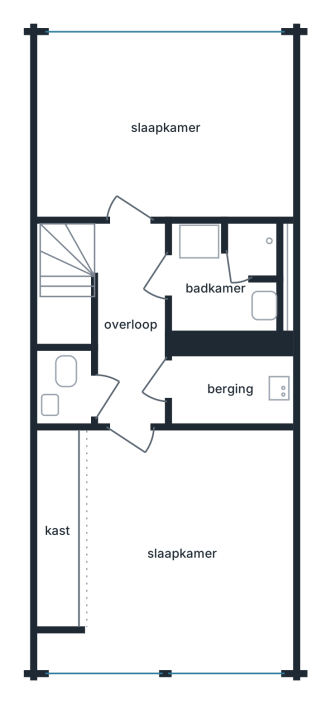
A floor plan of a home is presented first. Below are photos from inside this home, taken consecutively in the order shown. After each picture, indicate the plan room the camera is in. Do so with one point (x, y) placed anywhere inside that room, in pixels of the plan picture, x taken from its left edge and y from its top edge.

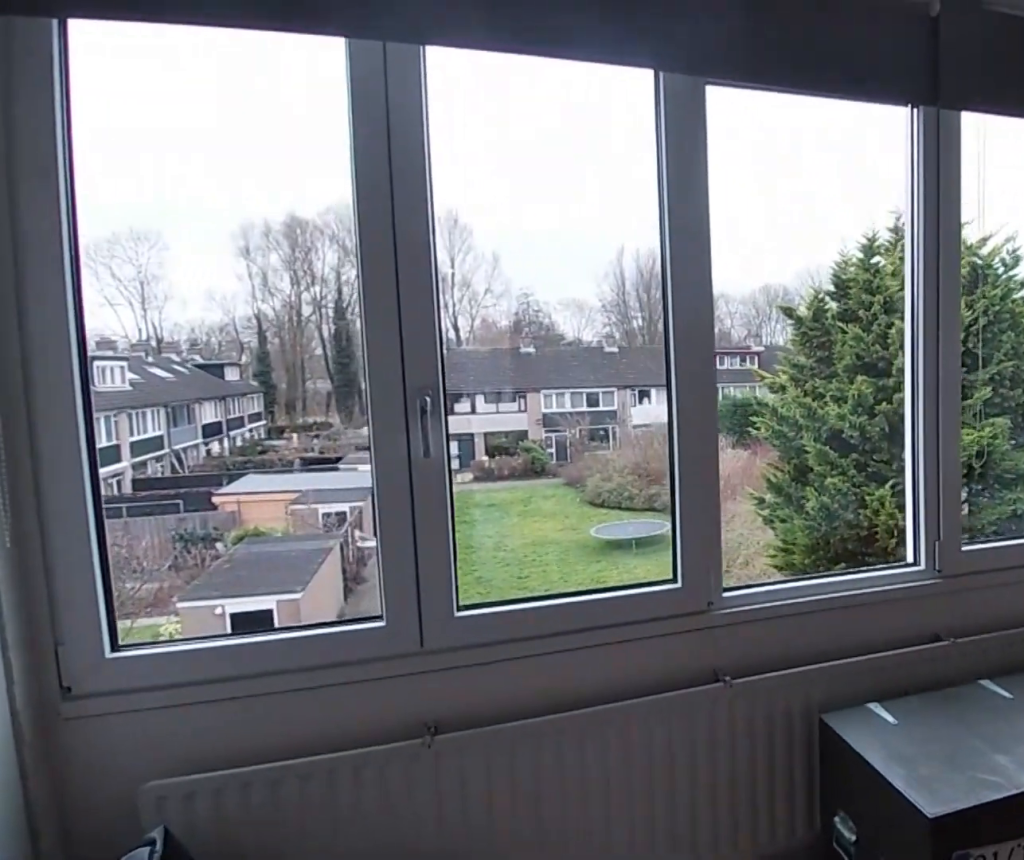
(165, 126)
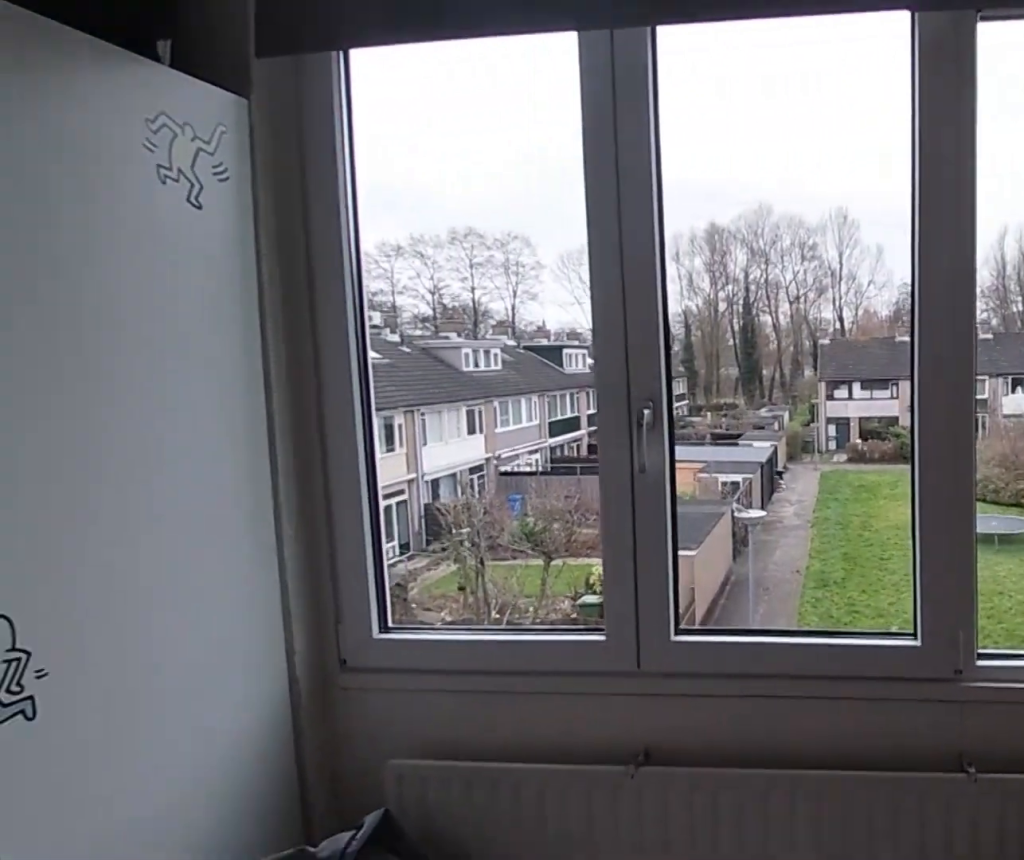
(165, 126)
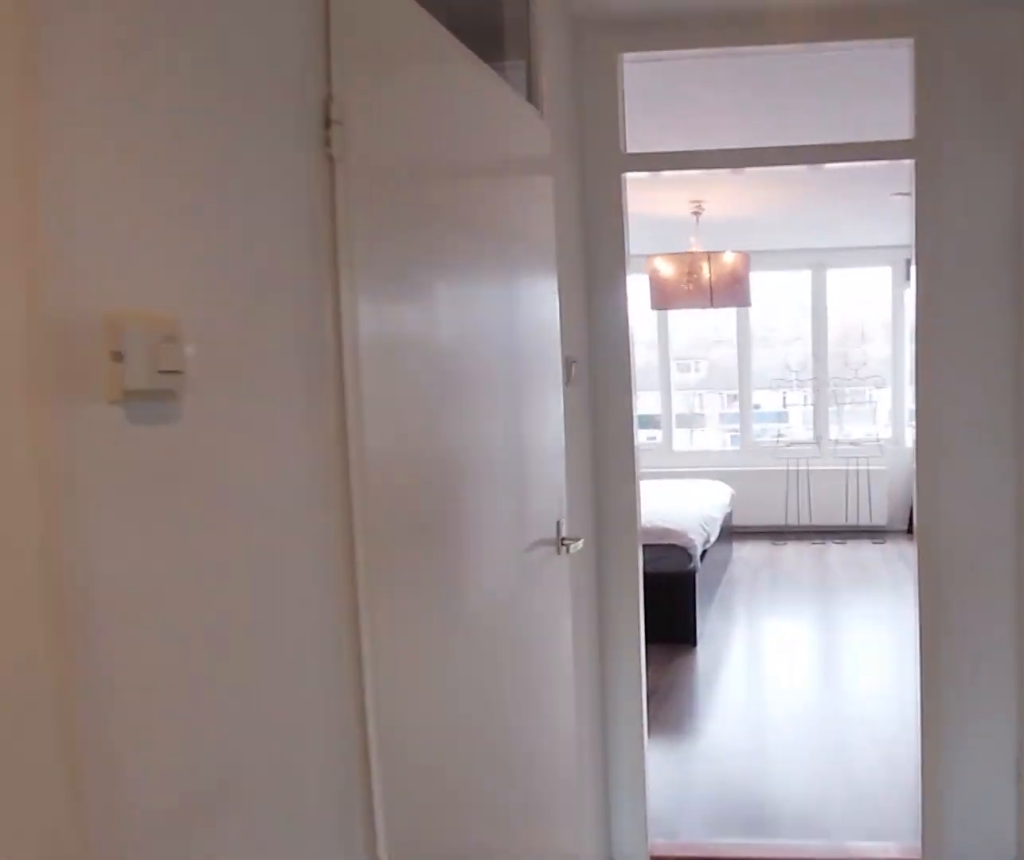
(121, 288)
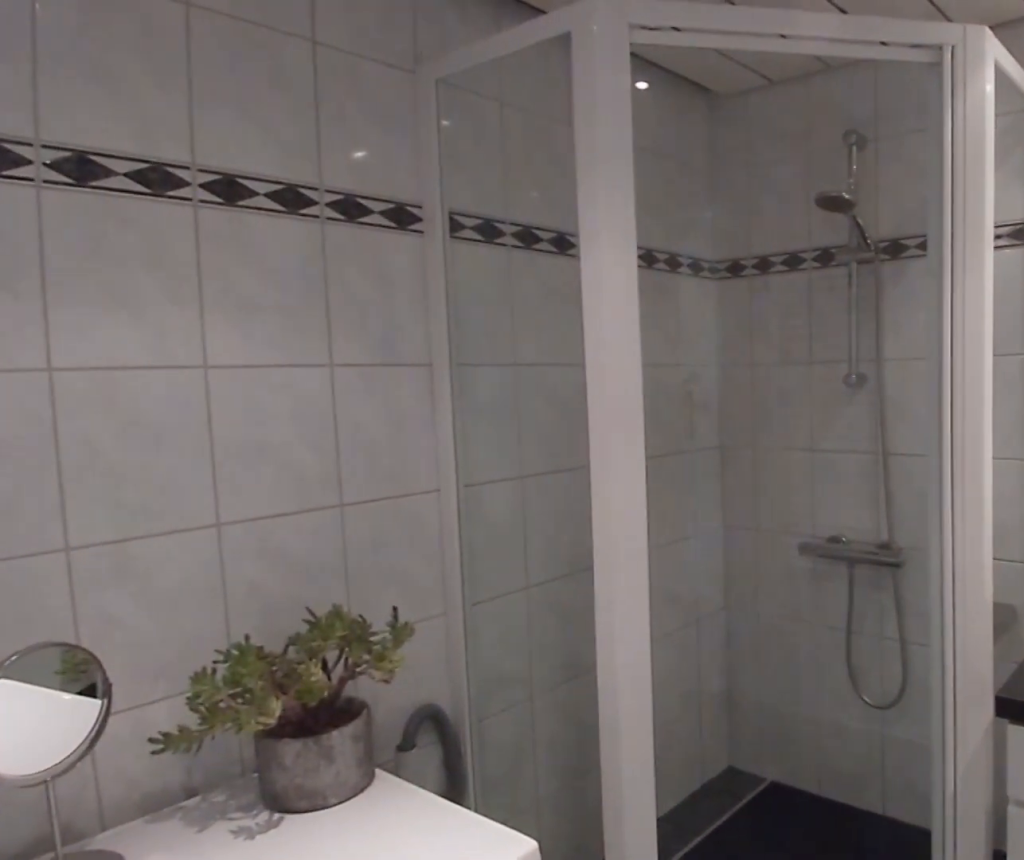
(224, 278)
